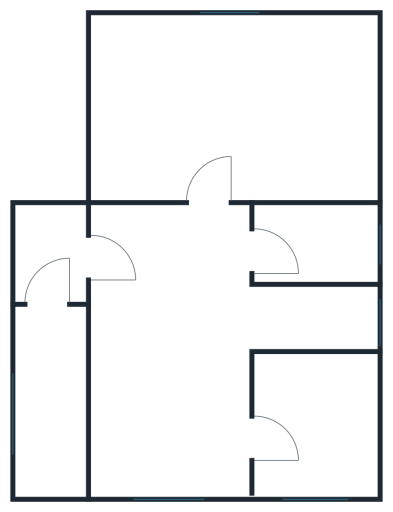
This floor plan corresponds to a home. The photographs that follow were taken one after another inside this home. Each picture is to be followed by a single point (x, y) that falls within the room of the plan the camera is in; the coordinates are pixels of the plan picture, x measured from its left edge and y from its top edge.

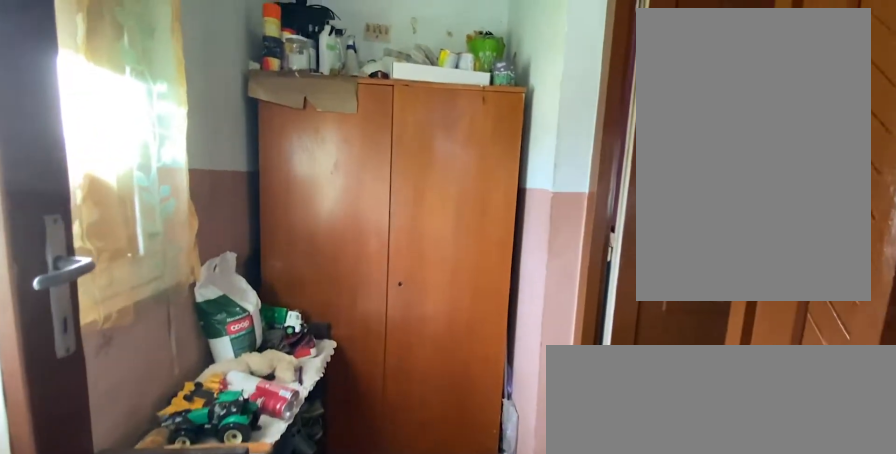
(54, 258)
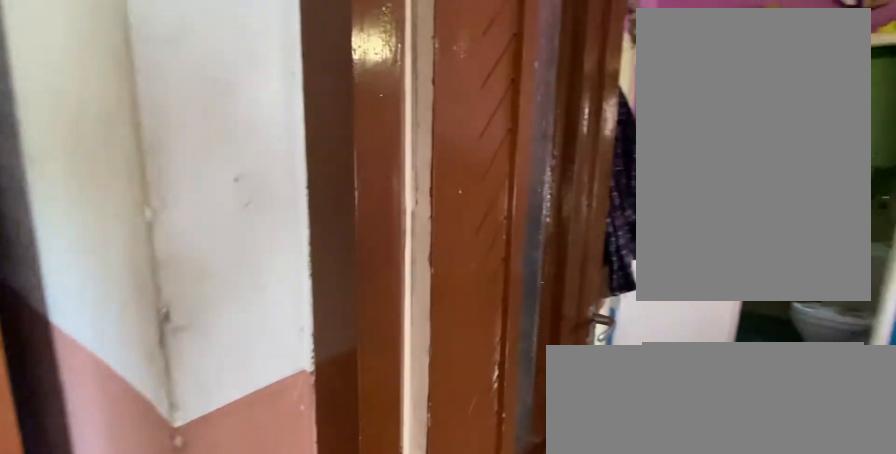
(54, 258)
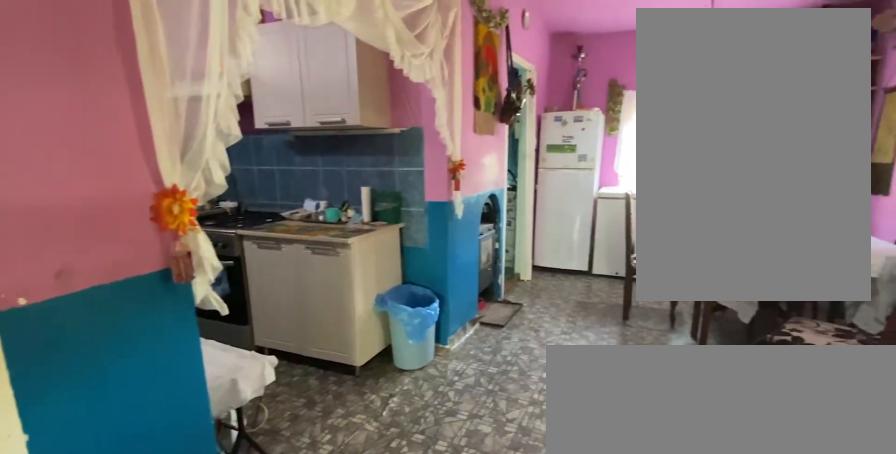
(174, 365)
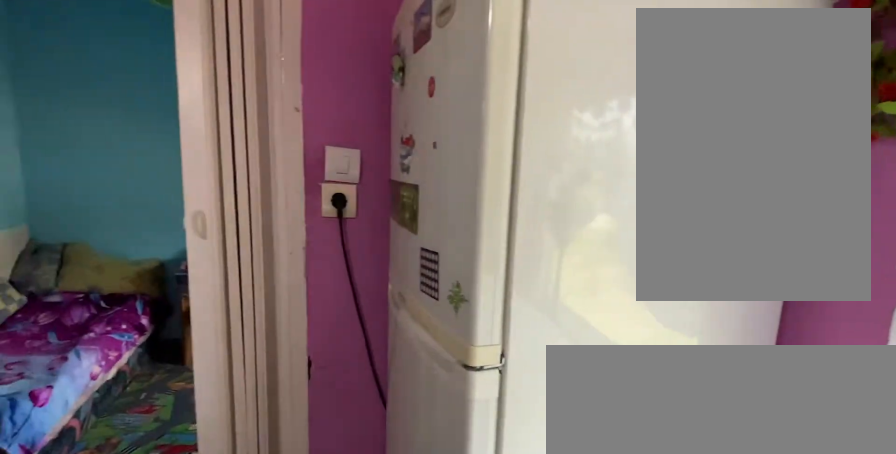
(174, 366)
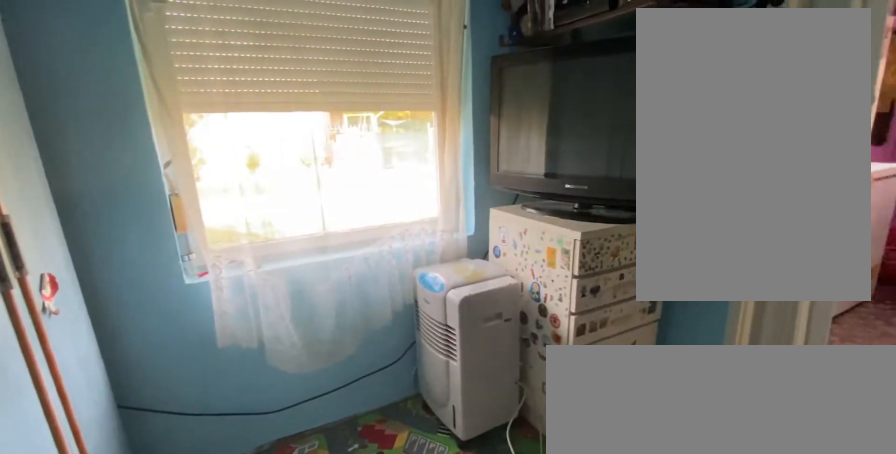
(314, 429)
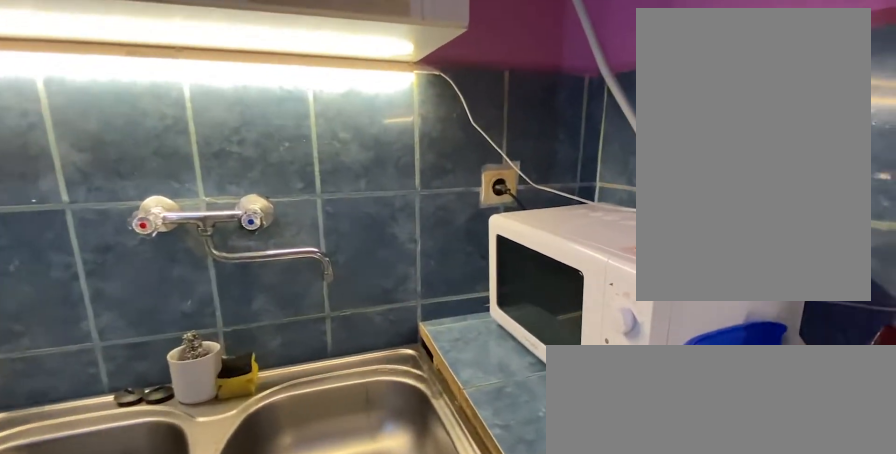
(314, 319)
